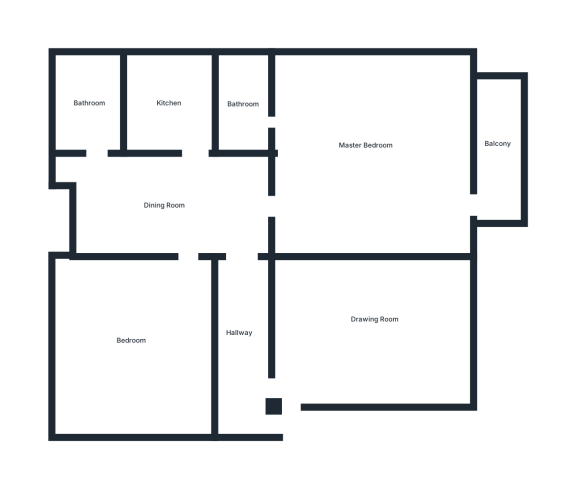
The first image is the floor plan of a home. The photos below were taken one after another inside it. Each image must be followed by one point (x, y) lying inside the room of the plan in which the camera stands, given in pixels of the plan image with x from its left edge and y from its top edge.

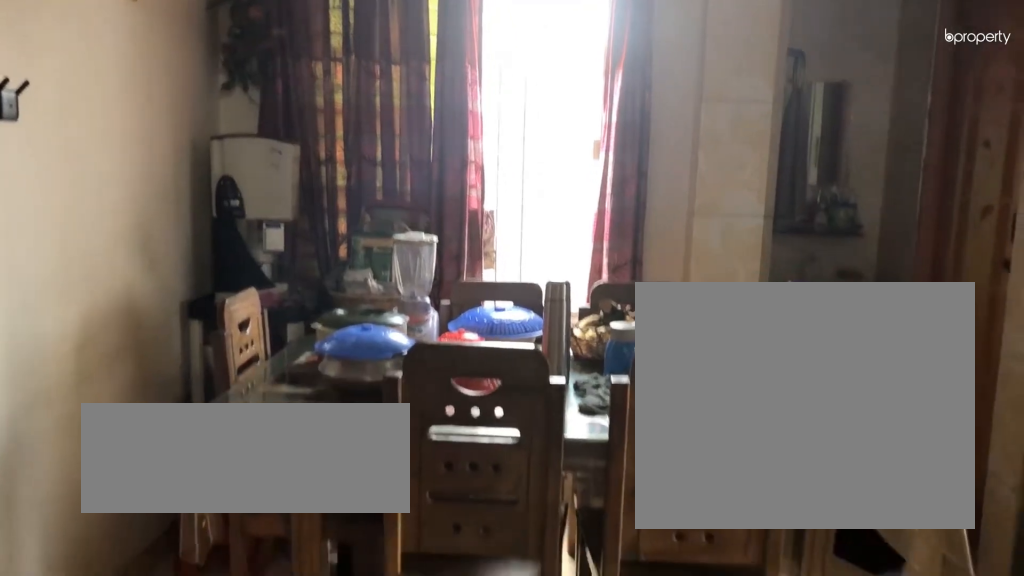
(163, 201)
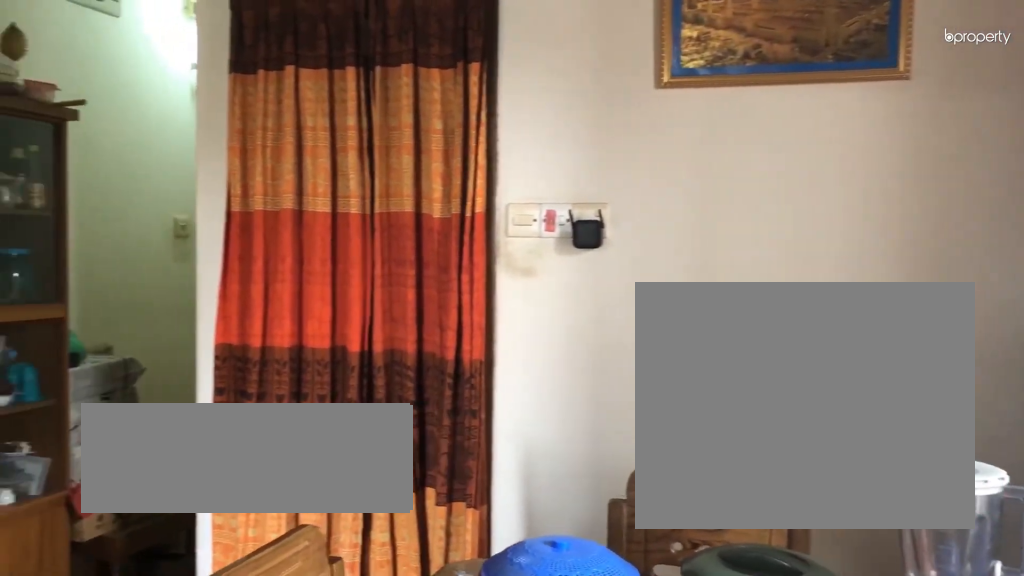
(163, 202)
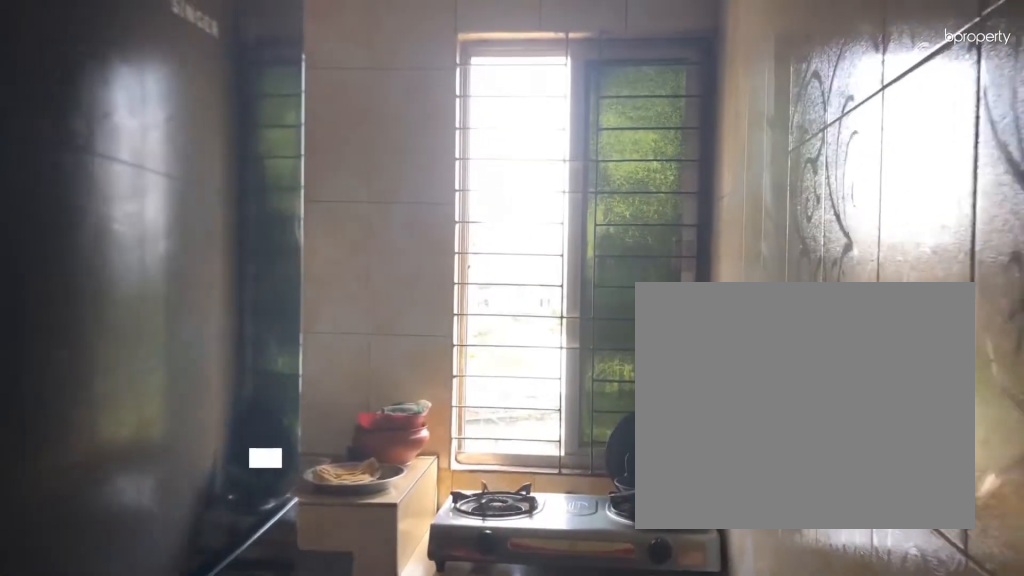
(169, 101)
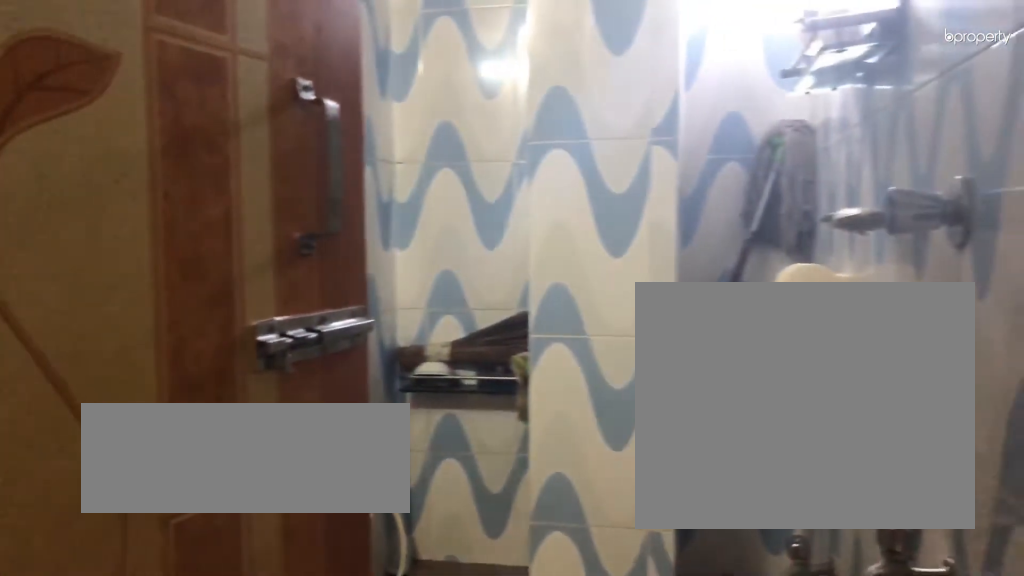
(89, 101)
